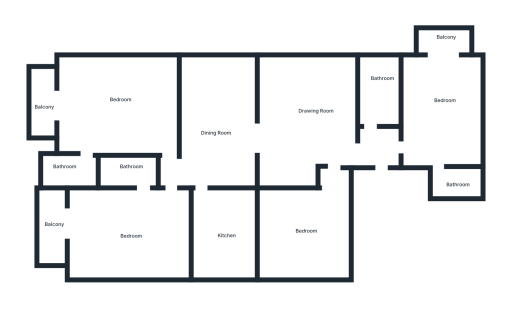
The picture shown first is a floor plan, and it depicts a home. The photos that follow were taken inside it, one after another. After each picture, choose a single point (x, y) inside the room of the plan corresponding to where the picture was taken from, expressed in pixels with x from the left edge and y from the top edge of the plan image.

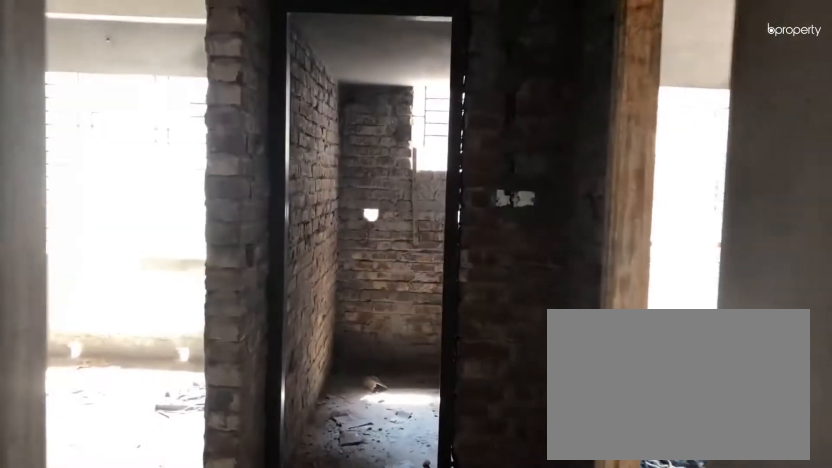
(377, 157)
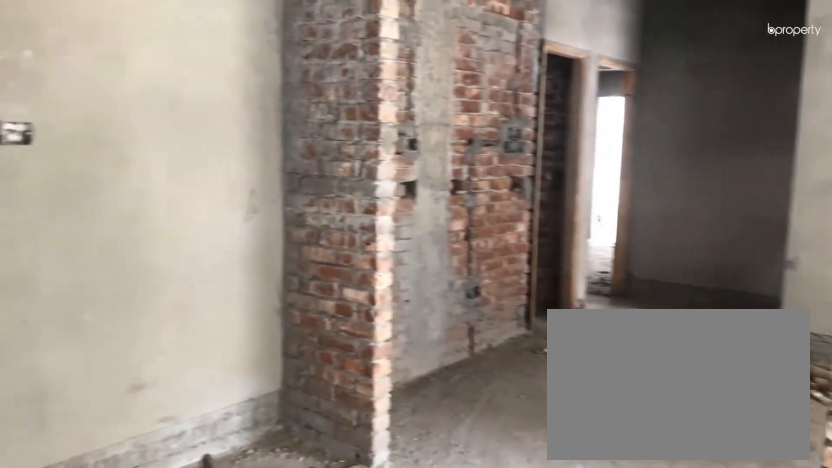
(301, 129)
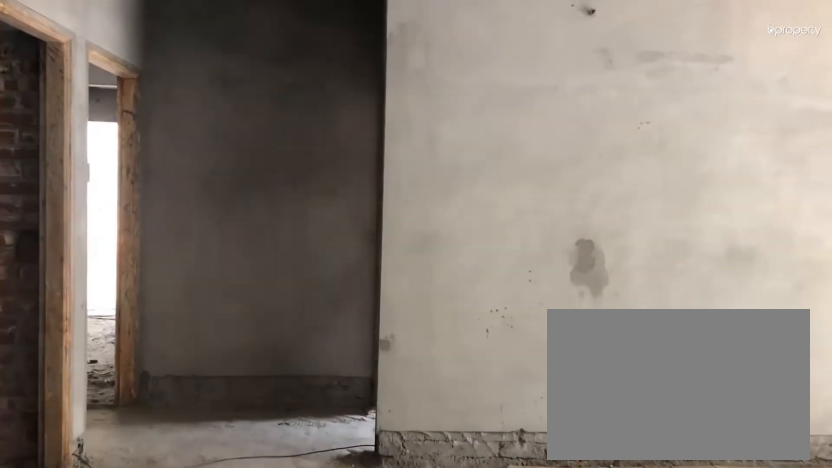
(223, 129)
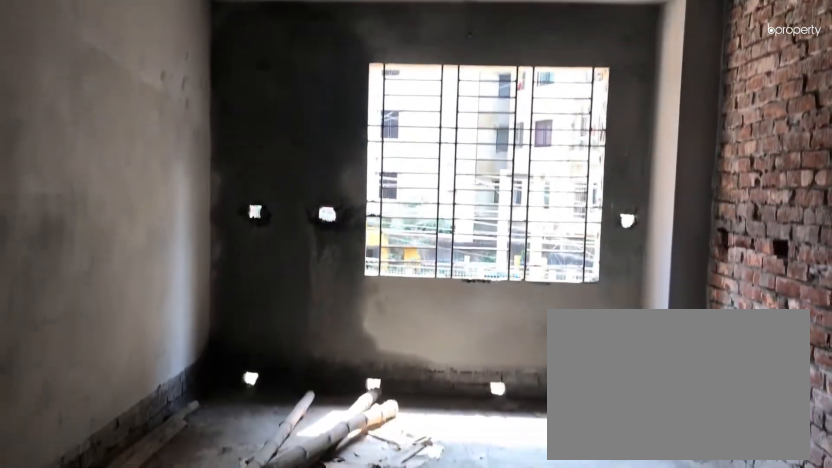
(223, 129)
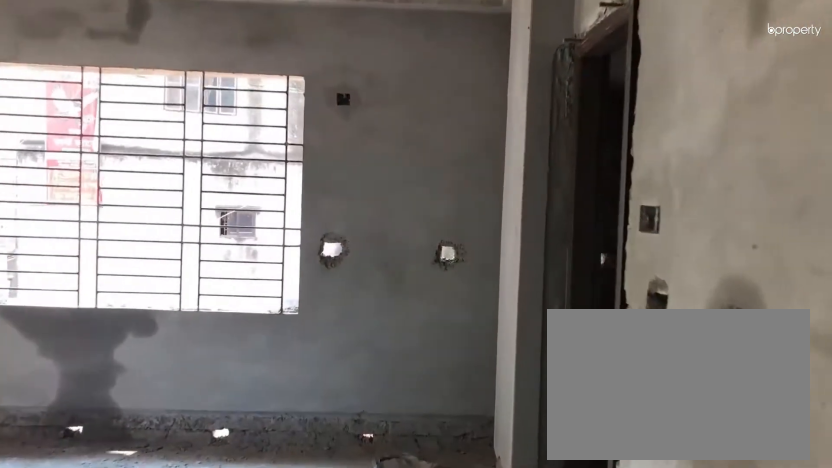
(445, 118)
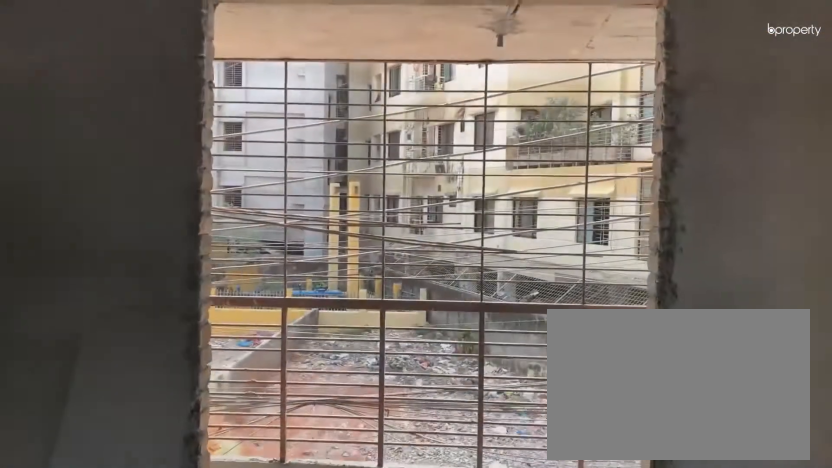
(445, 106)
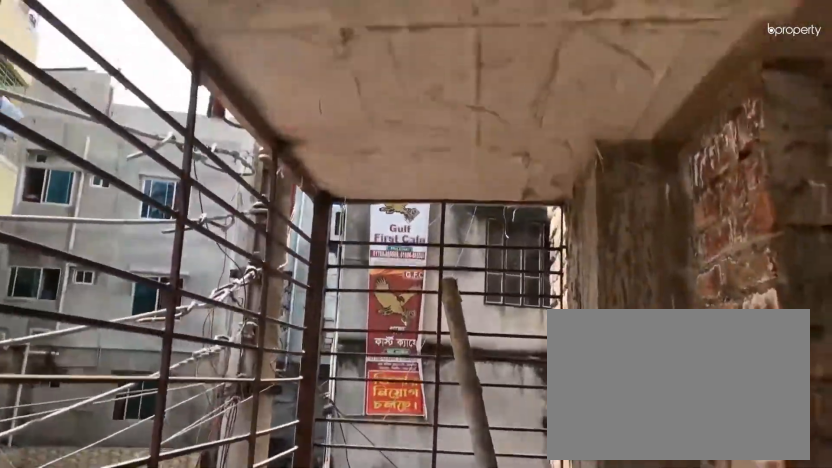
(445, 44)
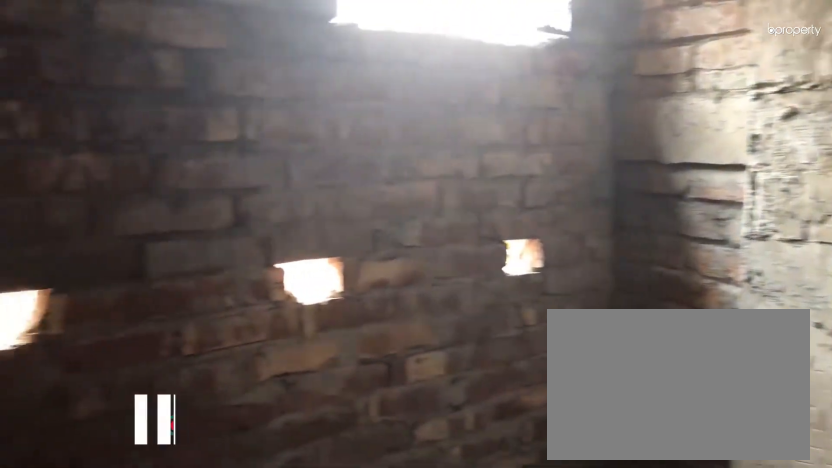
(451, 182)
